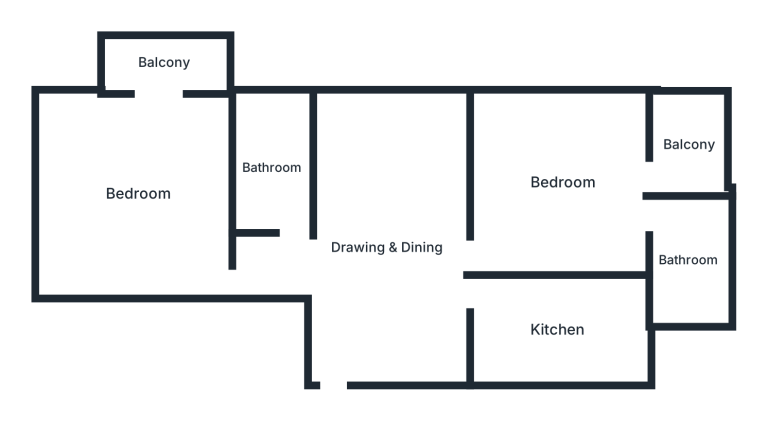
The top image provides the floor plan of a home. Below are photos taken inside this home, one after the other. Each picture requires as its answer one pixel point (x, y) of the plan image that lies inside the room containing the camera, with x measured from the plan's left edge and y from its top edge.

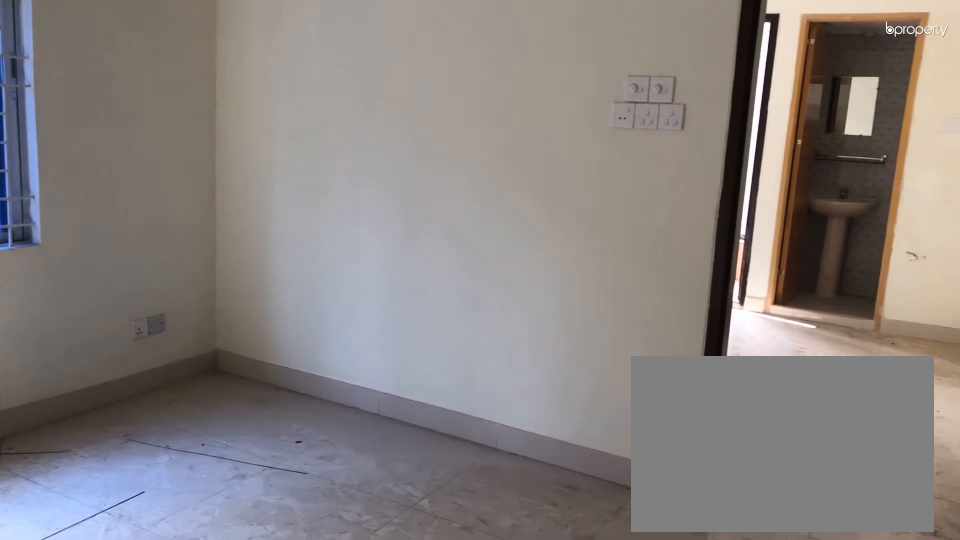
(391, 251)
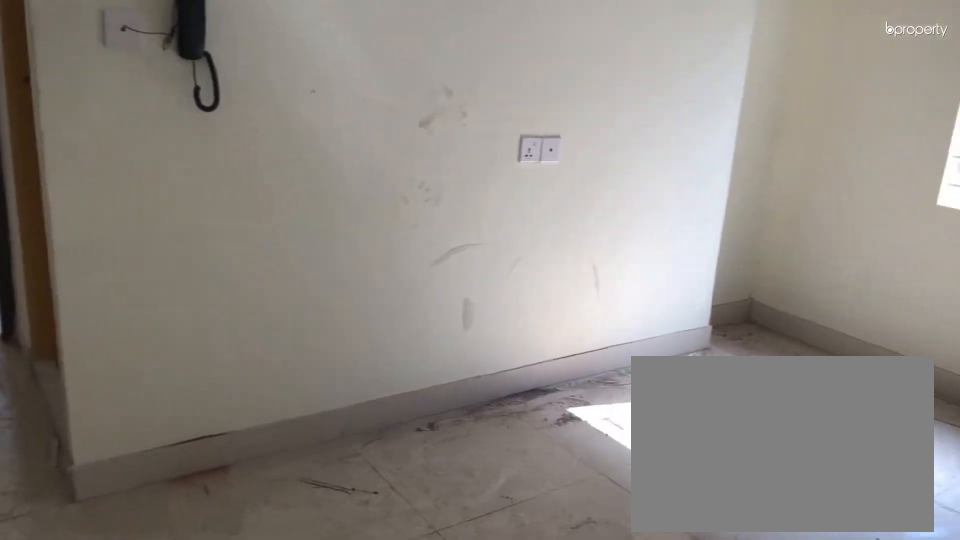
(391, 251)
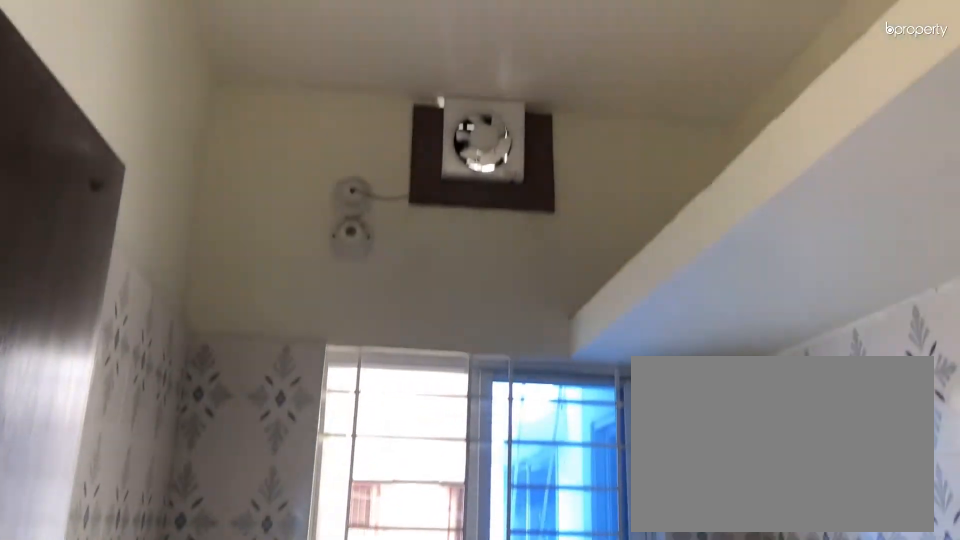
(556, 330)
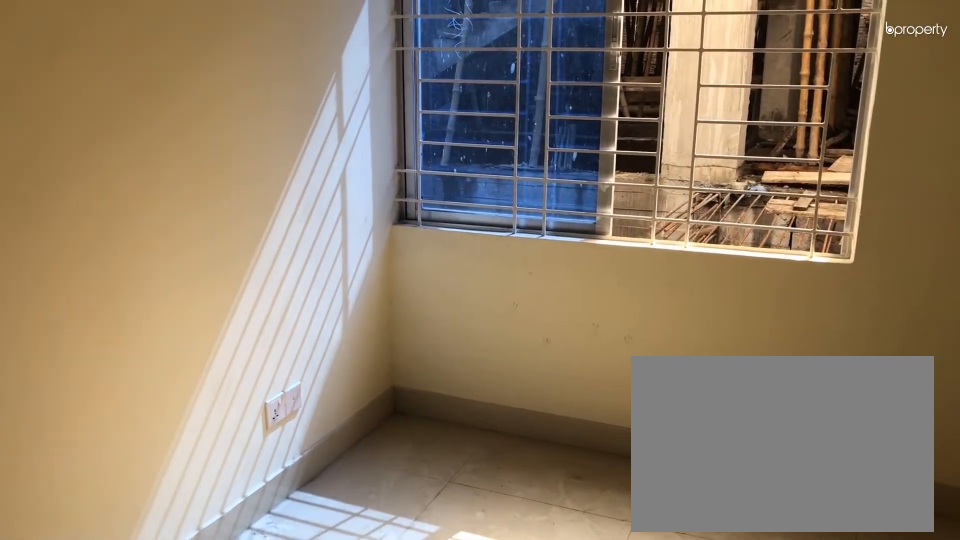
(561, 181)
